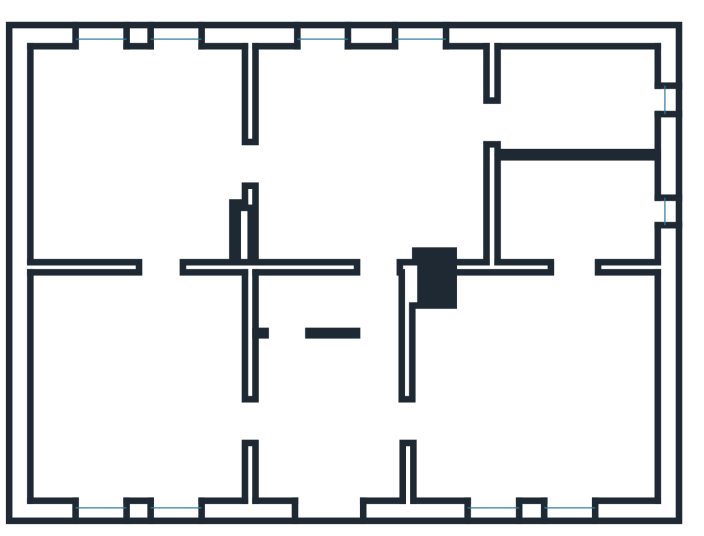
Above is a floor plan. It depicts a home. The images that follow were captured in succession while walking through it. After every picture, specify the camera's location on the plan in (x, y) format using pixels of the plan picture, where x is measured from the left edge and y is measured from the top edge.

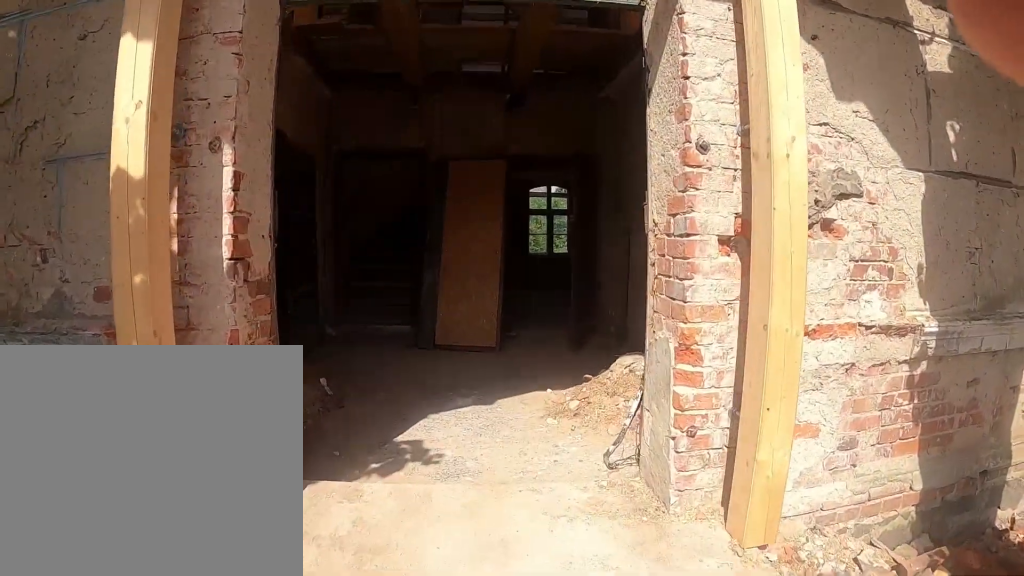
(336, 507)
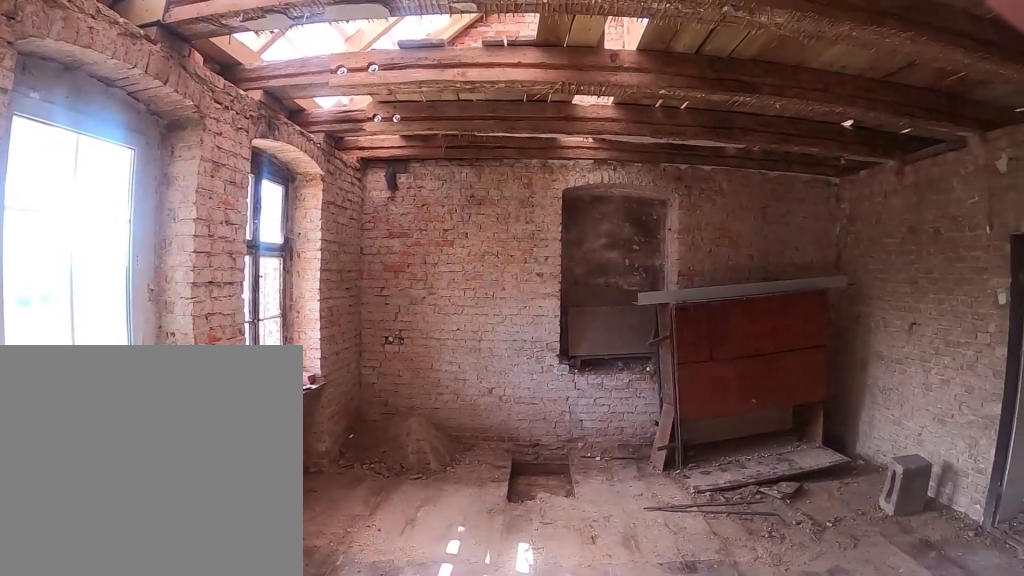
(214, 437)
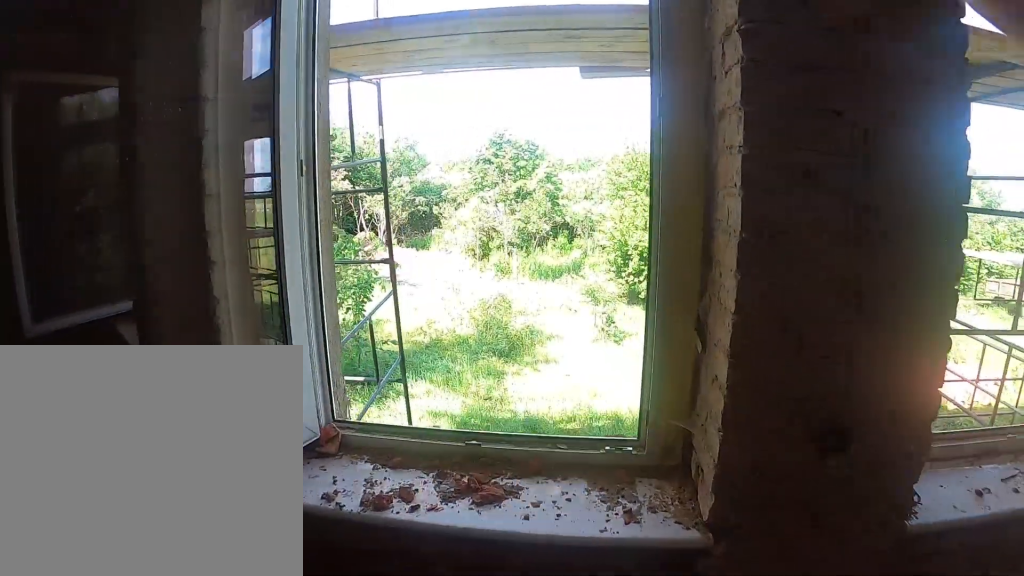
(98, 125)
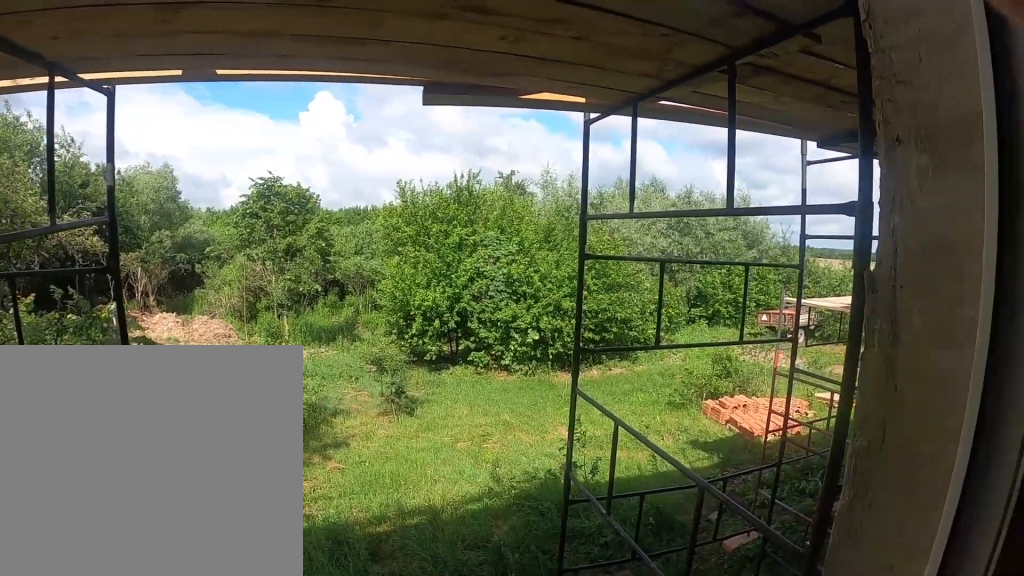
(148, 108)
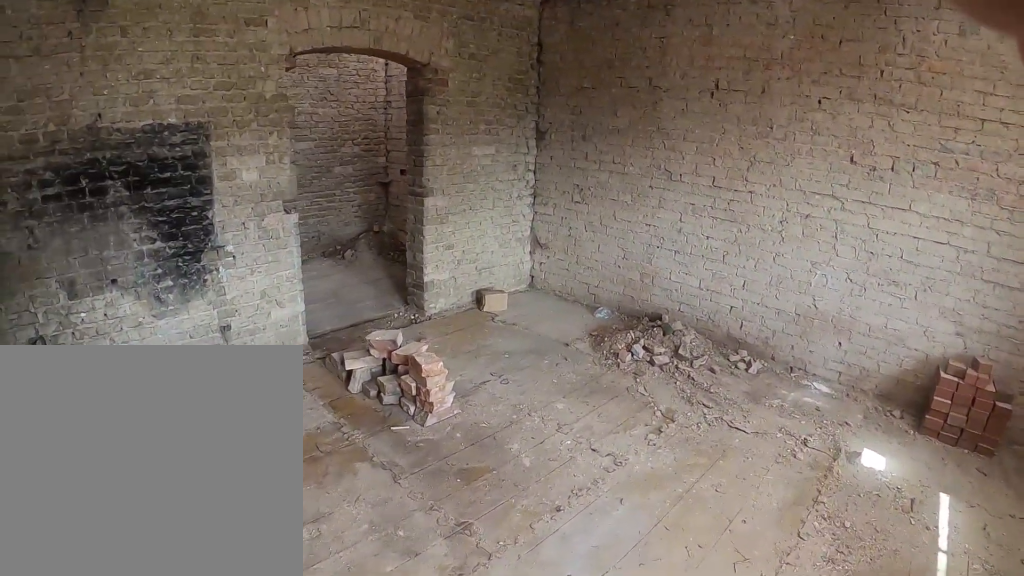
(454, 381)
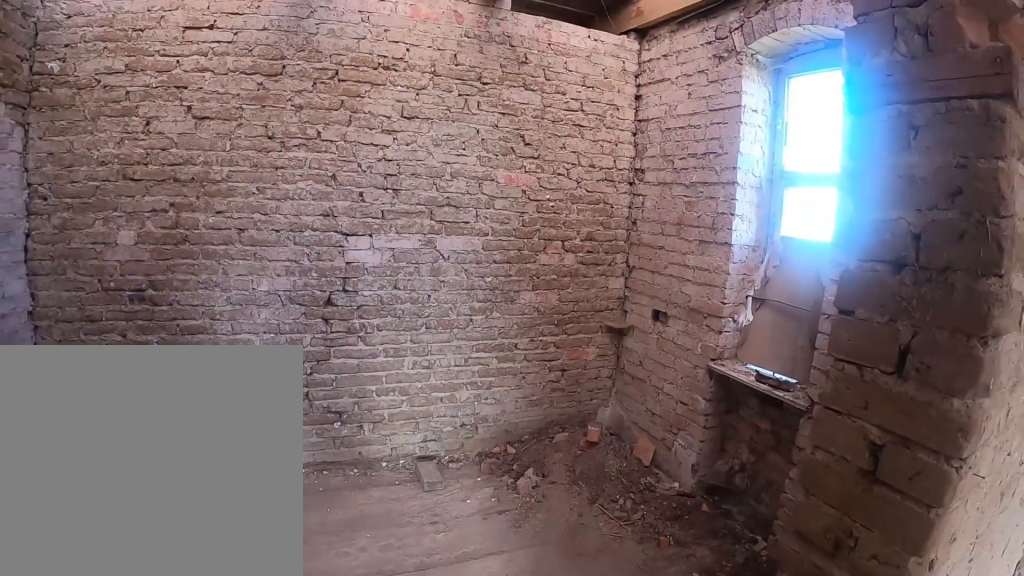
(535, 349)
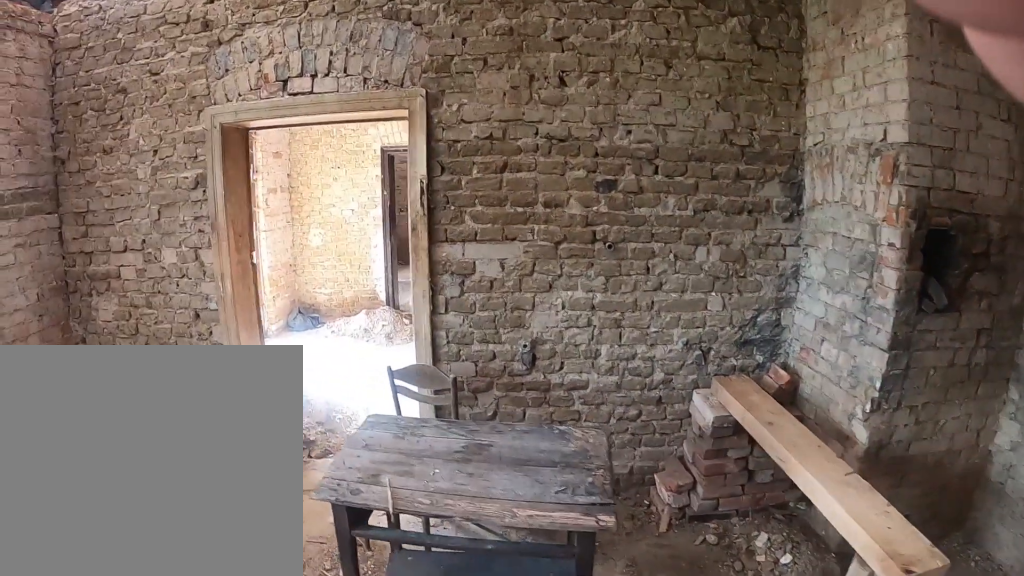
(484, 386)
